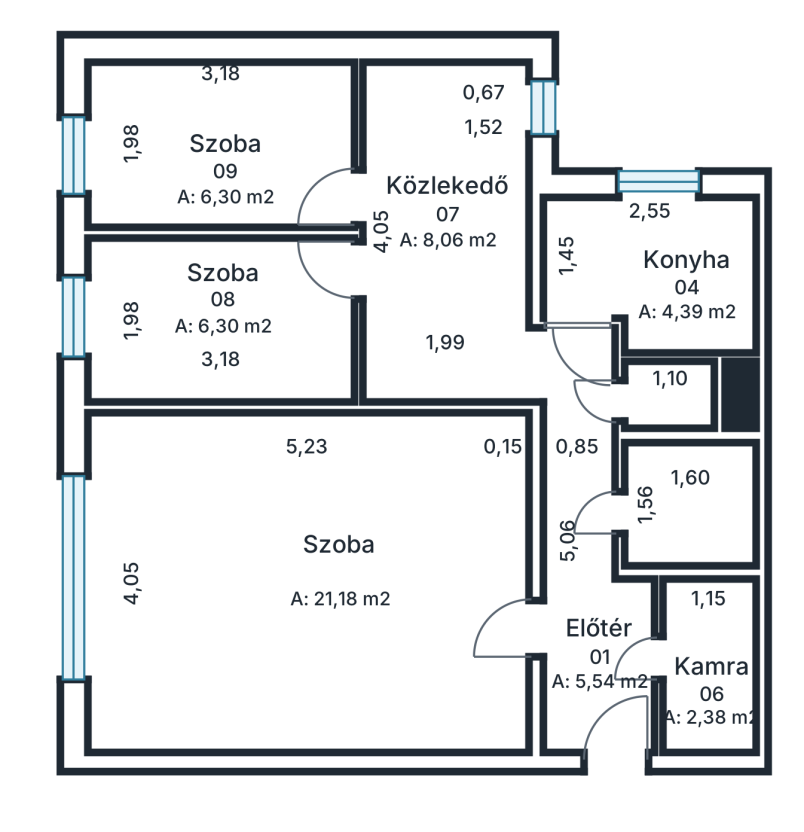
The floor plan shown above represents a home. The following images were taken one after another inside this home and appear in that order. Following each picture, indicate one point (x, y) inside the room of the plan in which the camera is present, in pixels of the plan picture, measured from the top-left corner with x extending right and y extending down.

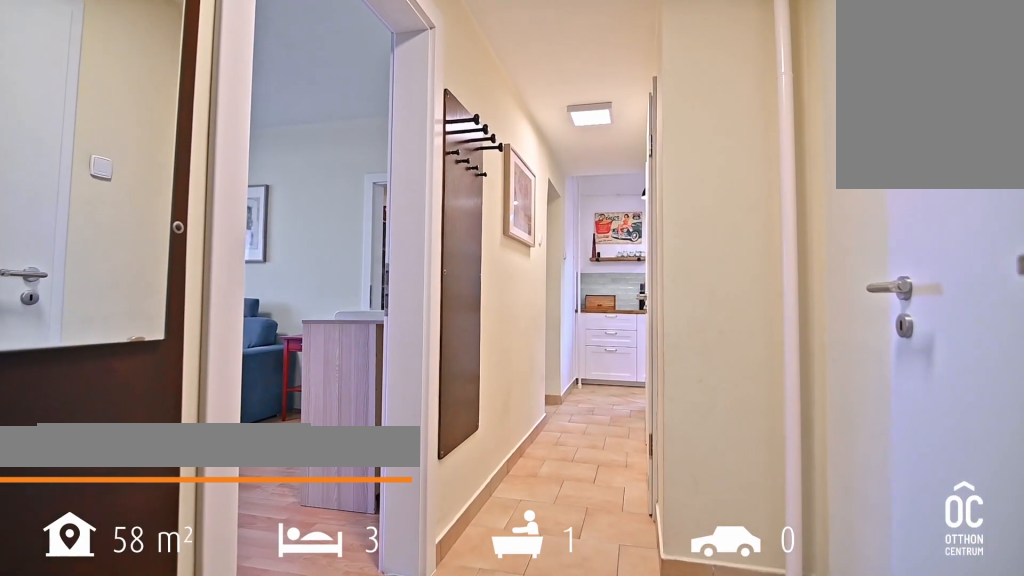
(602, 685)
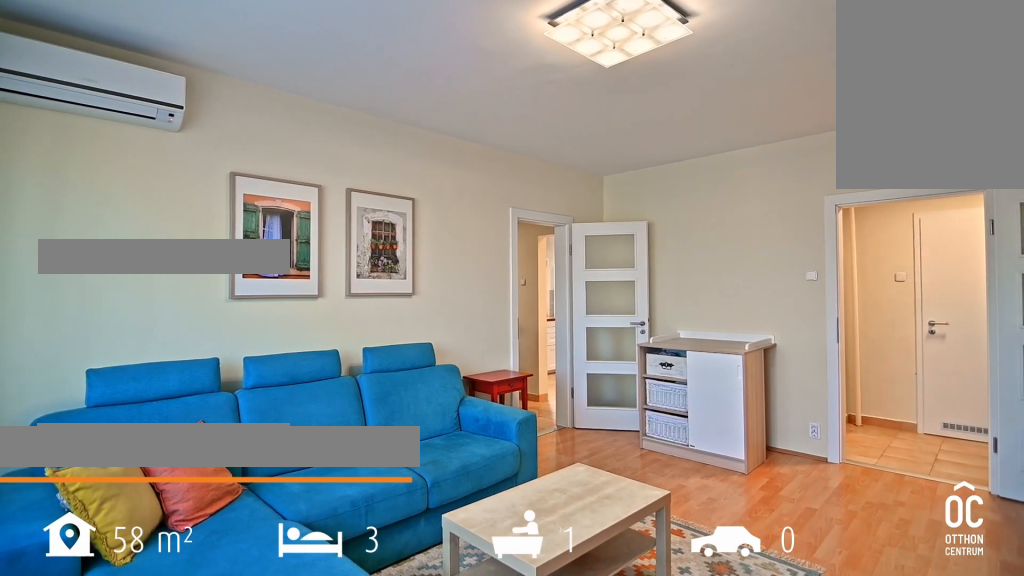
(316, 560)
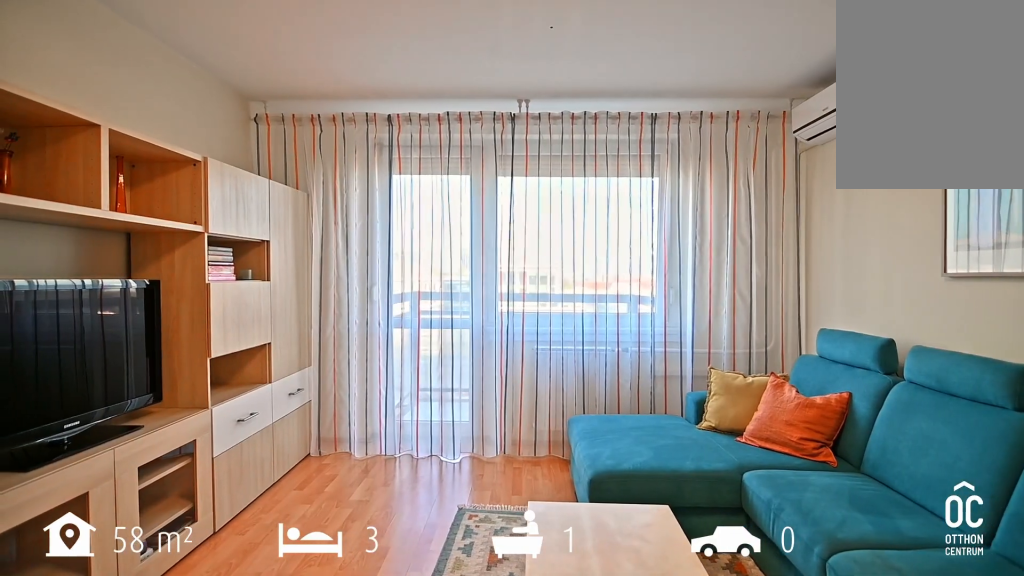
(317, 560)
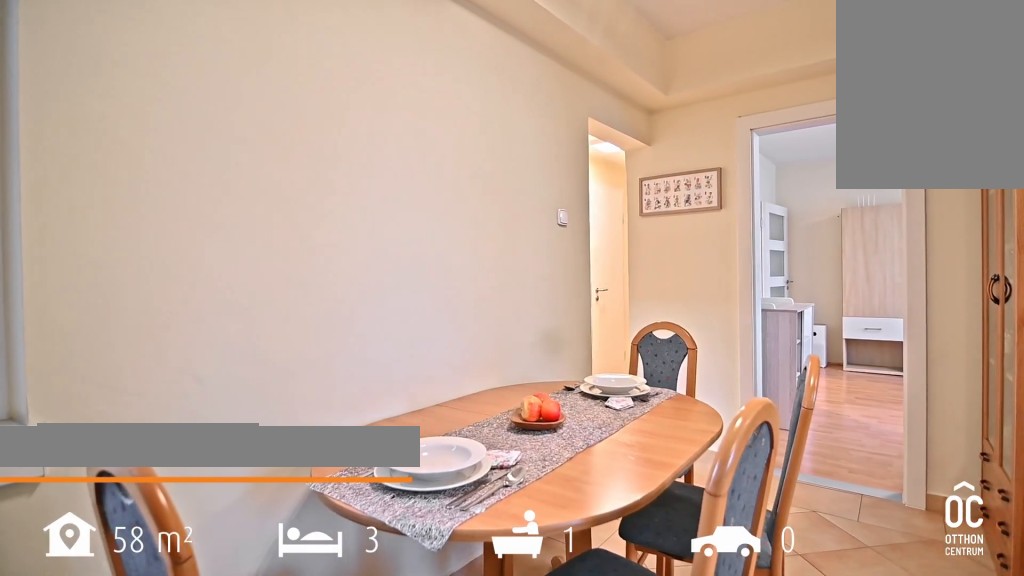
(455, 247)
